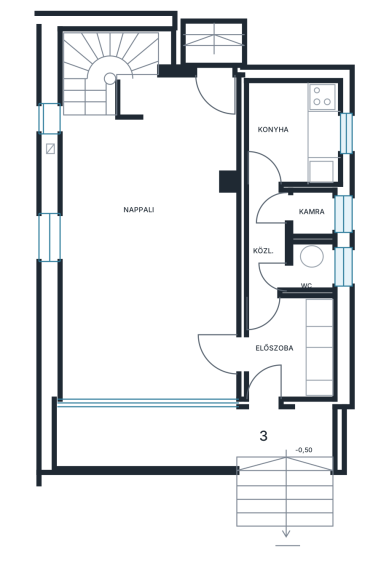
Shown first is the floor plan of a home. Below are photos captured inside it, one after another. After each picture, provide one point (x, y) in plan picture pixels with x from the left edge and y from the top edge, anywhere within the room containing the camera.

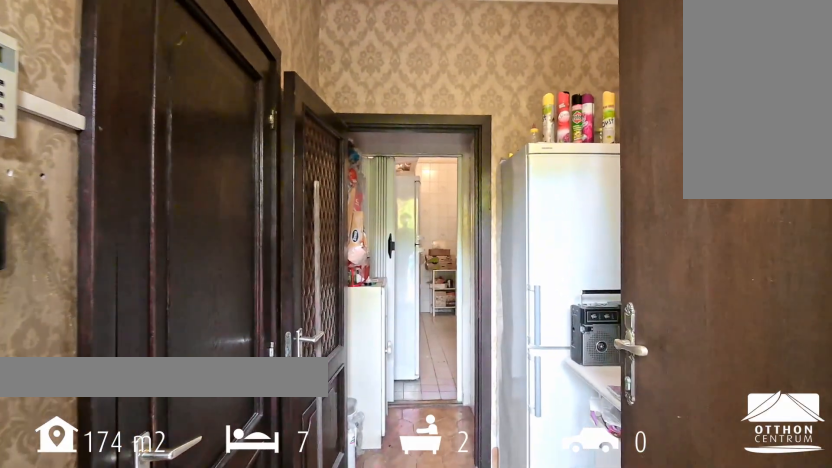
(277, 344)
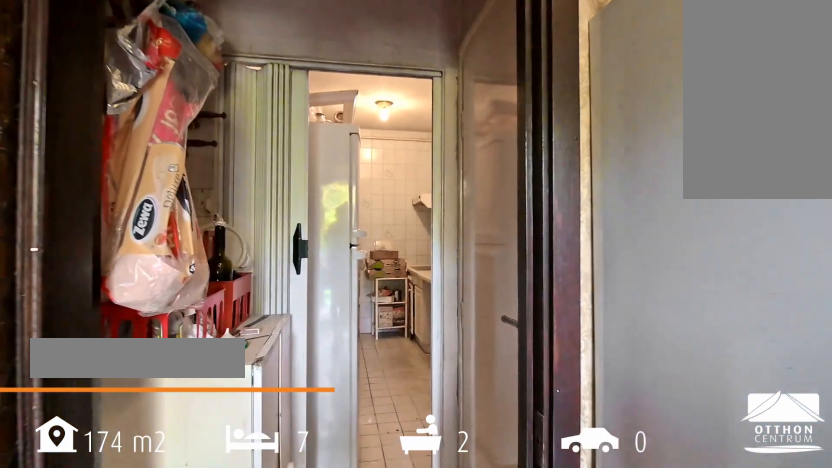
(277, 344)
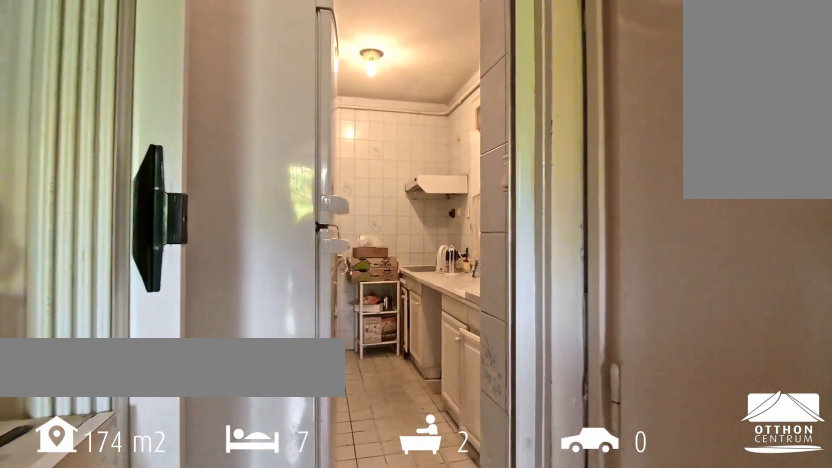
(264, 241)
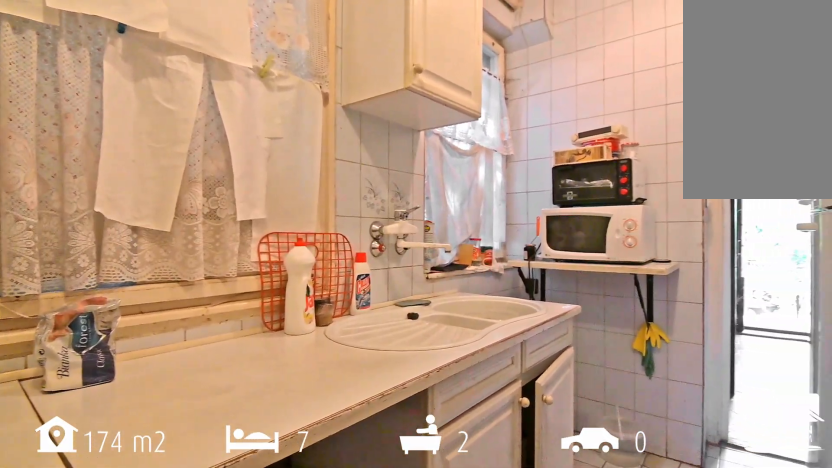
(277, 127)
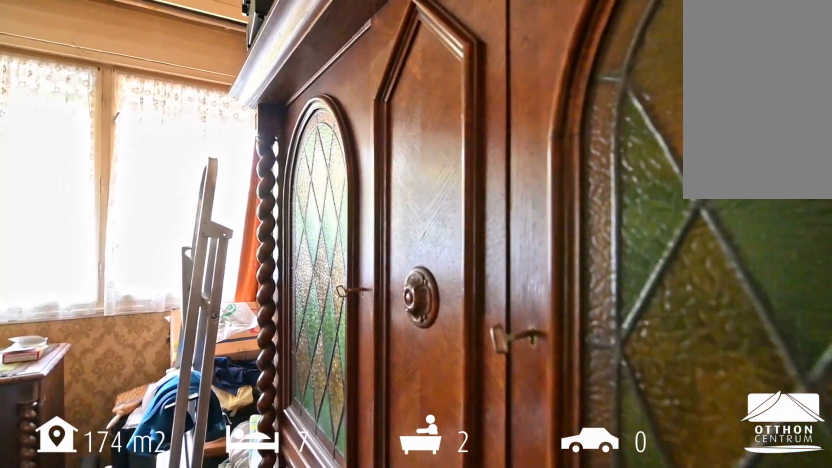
(146, 230)
